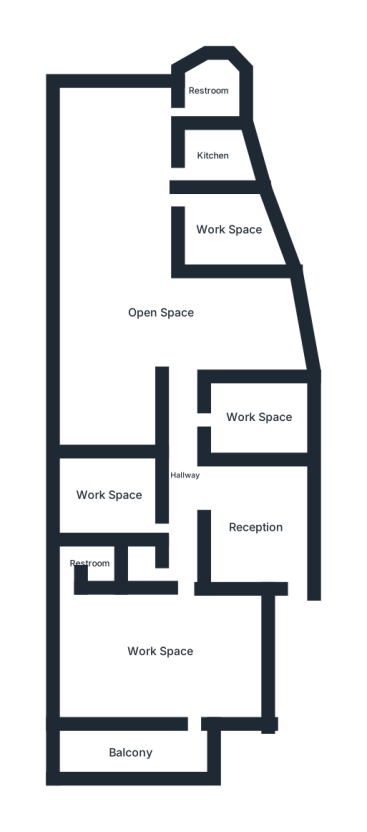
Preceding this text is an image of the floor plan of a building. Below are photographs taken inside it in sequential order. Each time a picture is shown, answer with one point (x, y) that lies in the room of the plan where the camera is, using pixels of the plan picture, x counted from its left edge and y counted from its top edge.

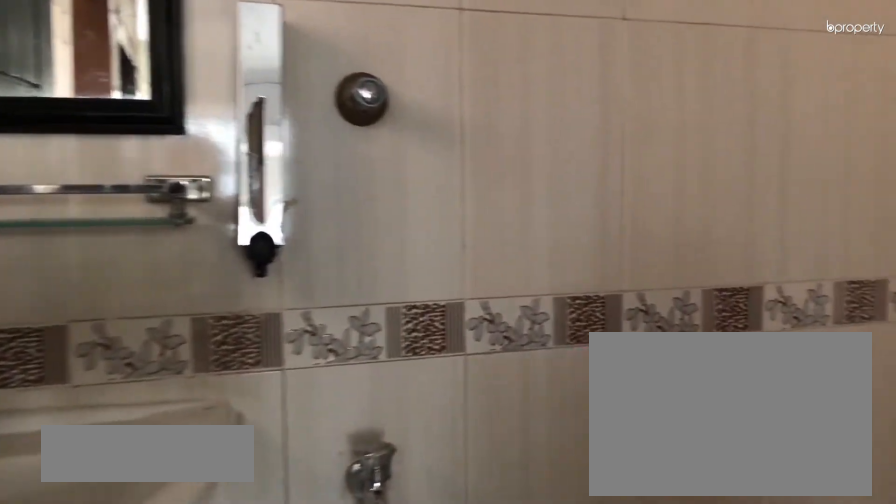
(85, 567)
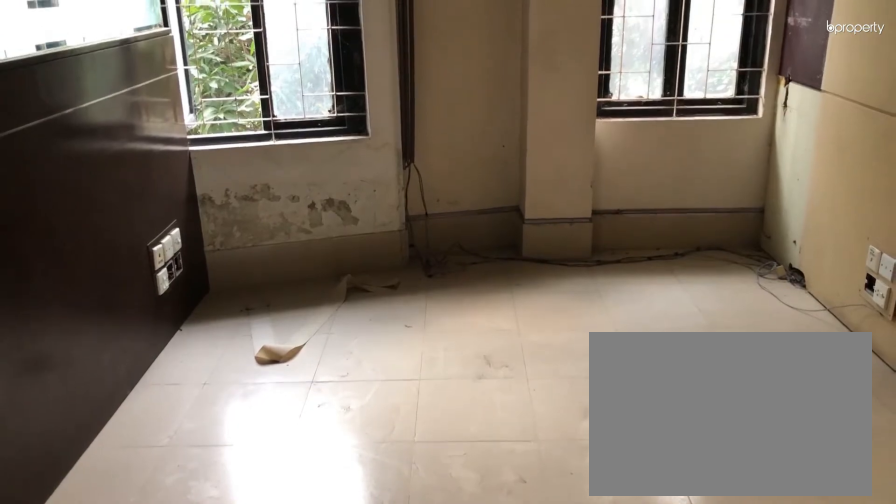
(259, 416)
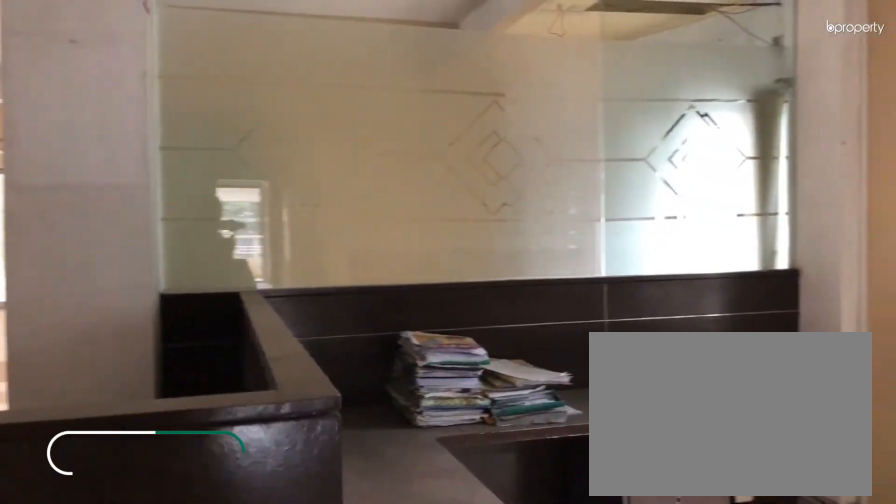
(160, 314)
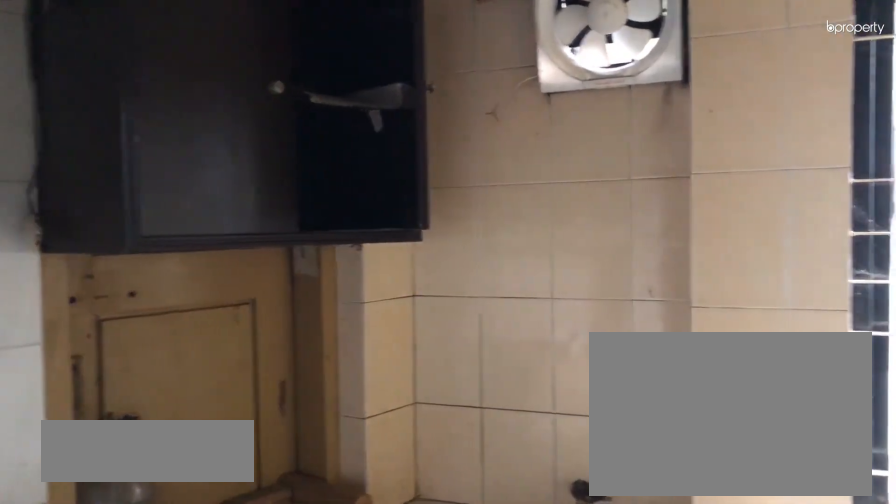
(209, 154)
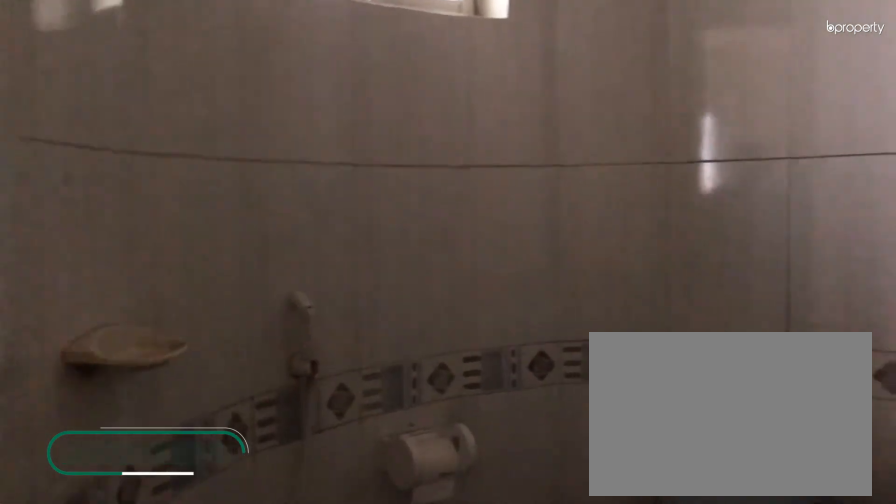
(206, 88)
